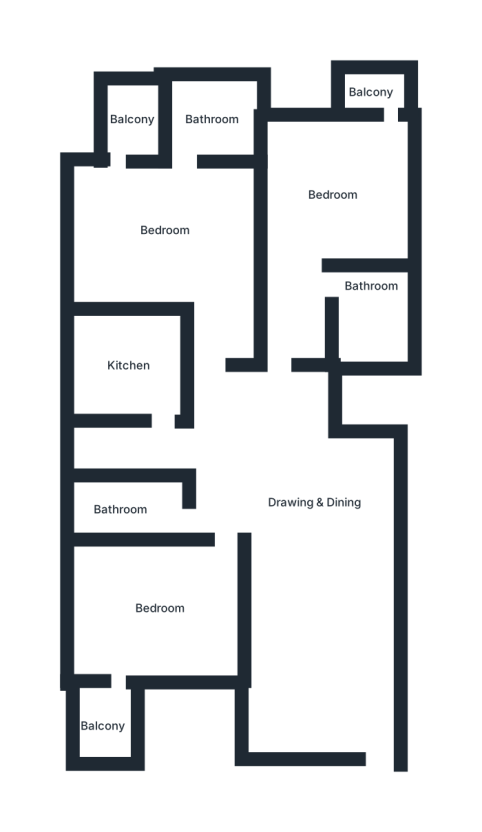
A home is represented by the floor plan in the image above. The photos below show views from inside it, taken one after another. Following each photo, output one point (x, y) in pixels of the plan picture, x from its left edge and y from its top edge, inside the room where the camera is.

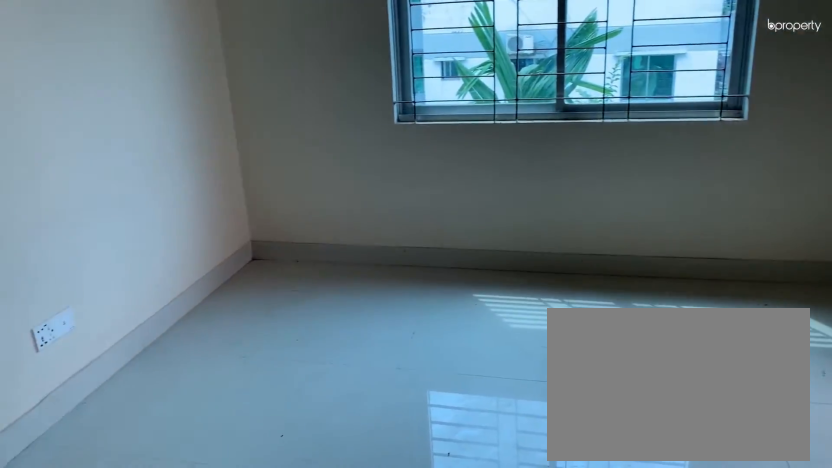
(173, 206)
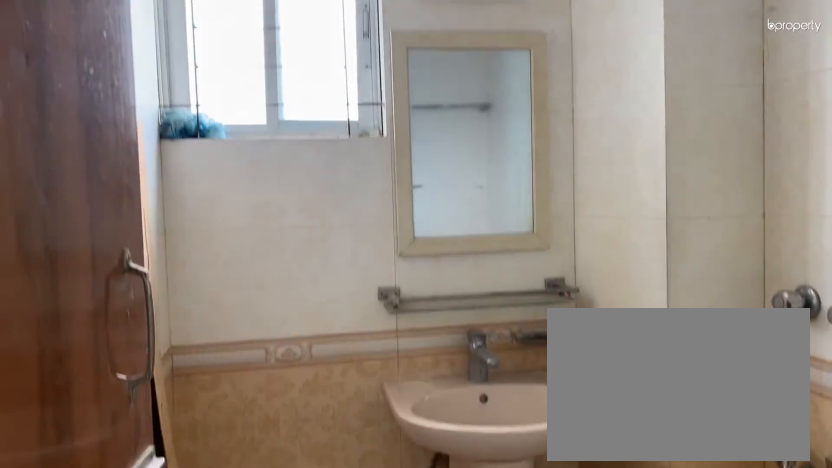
(207, 115)
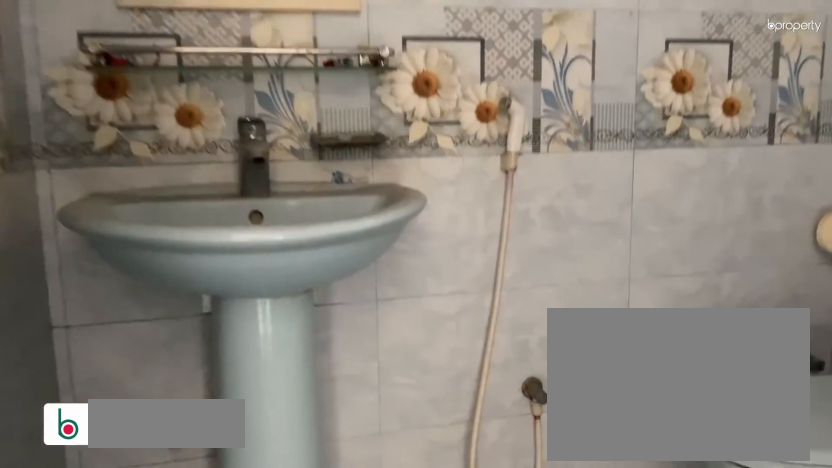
(368, 307)
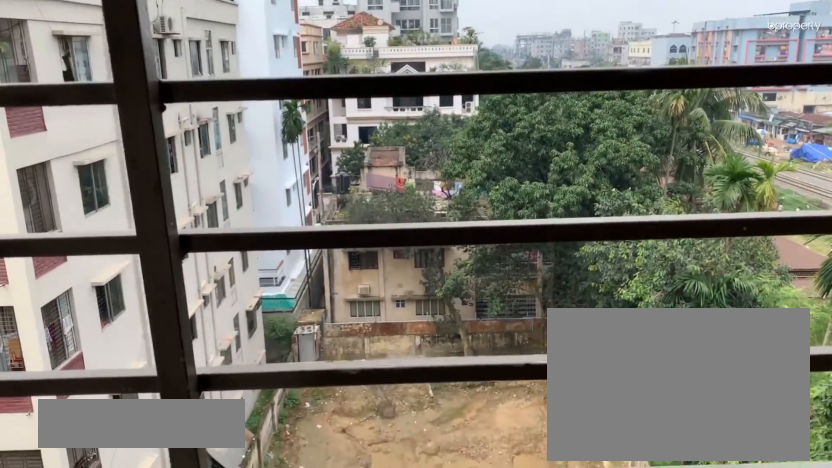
(368, 90)
